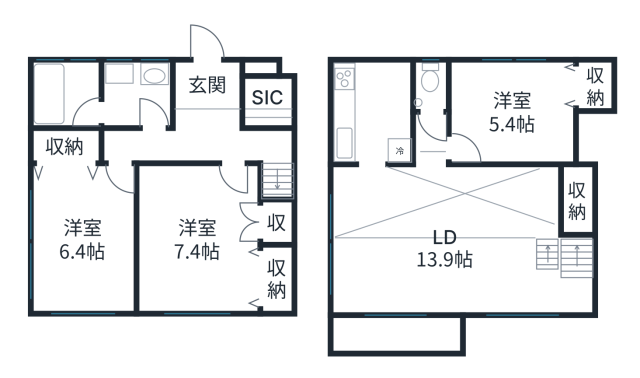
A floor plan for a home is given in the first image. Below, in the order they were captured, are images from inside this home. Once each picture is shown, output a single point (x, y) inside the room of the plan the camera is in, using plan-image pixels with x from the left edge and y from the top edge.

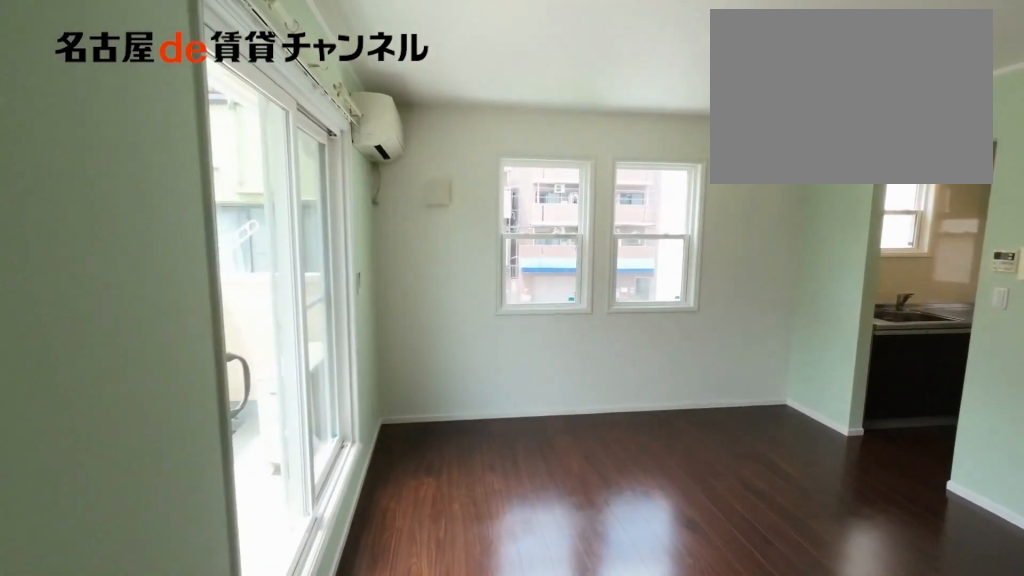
(462, 242)
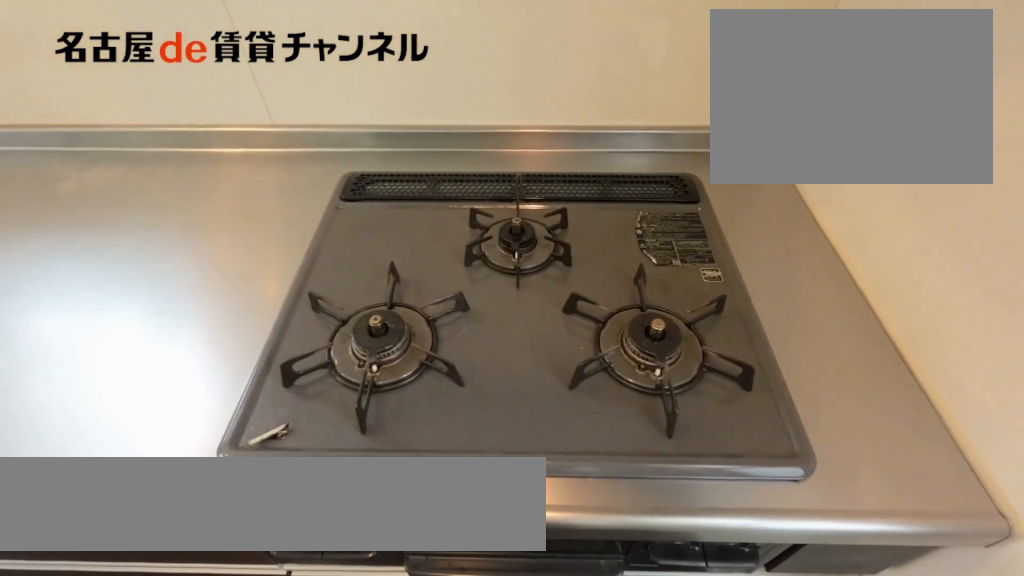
(371, 112)
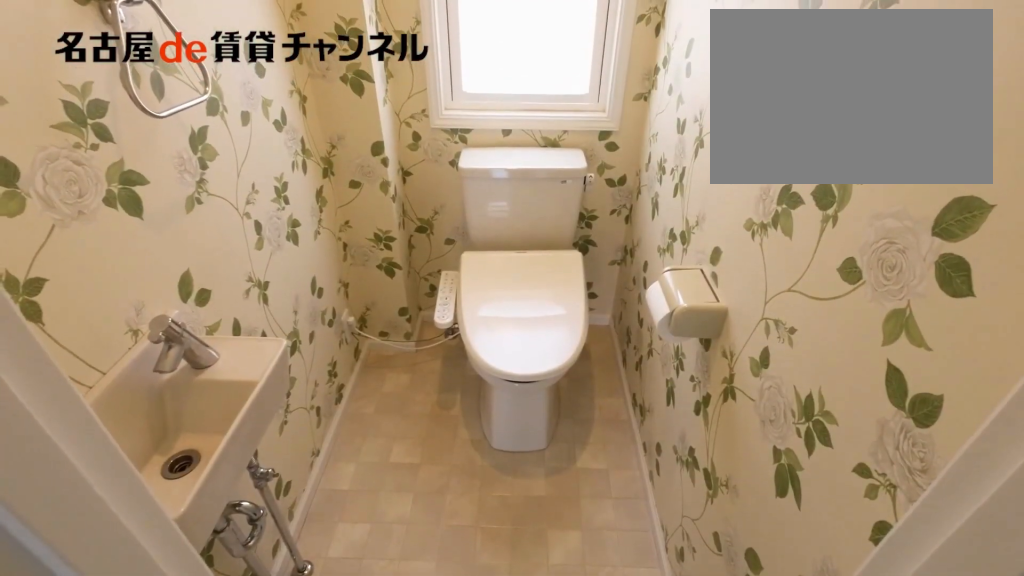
(430, 87)
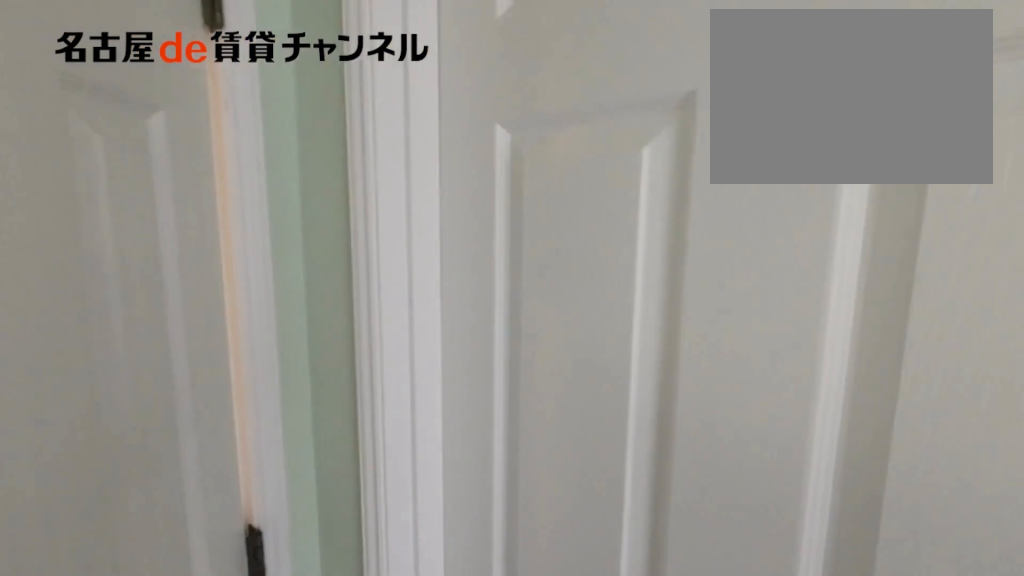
(430, 88)
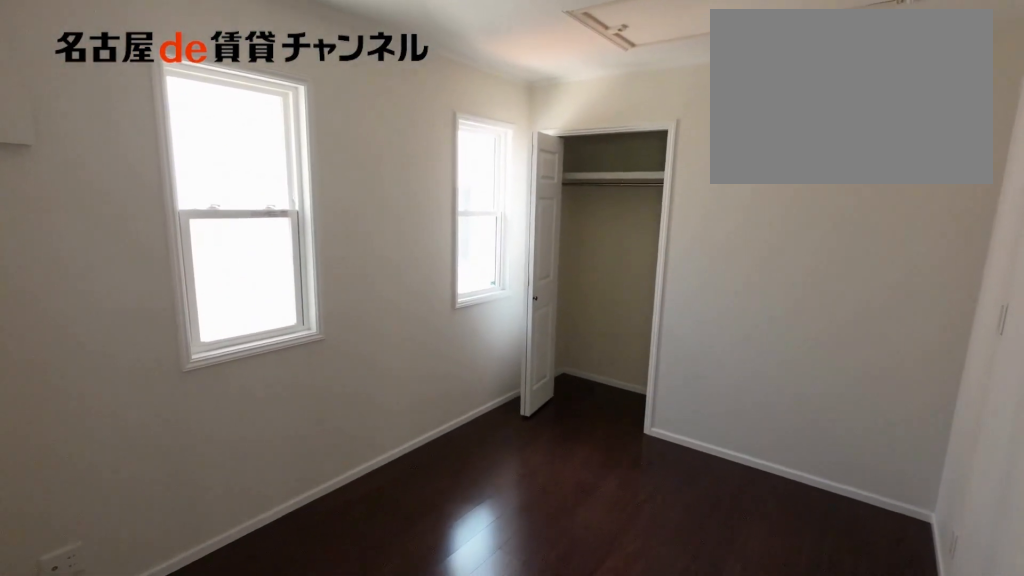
(522, 109)
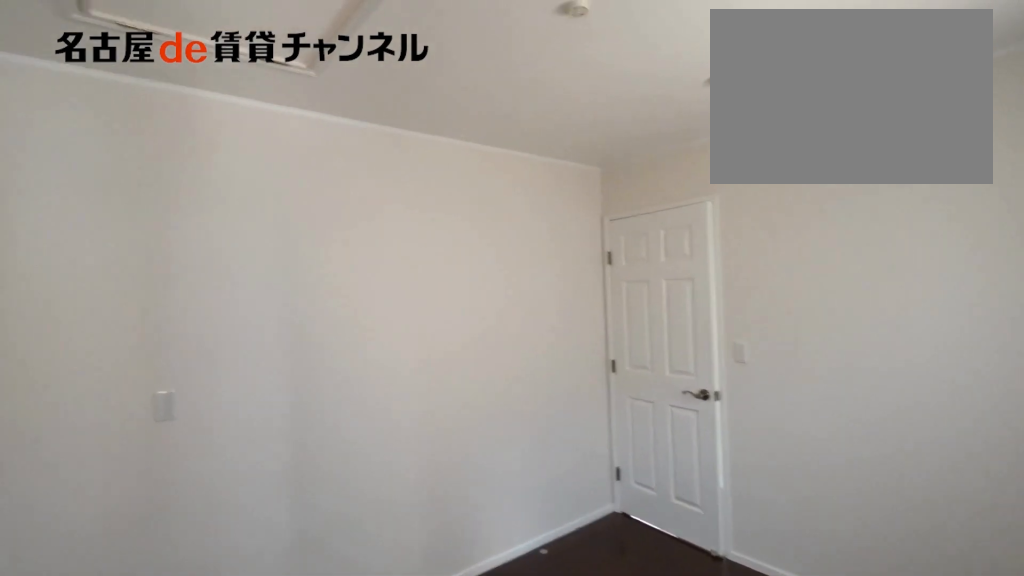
(522, 109)
